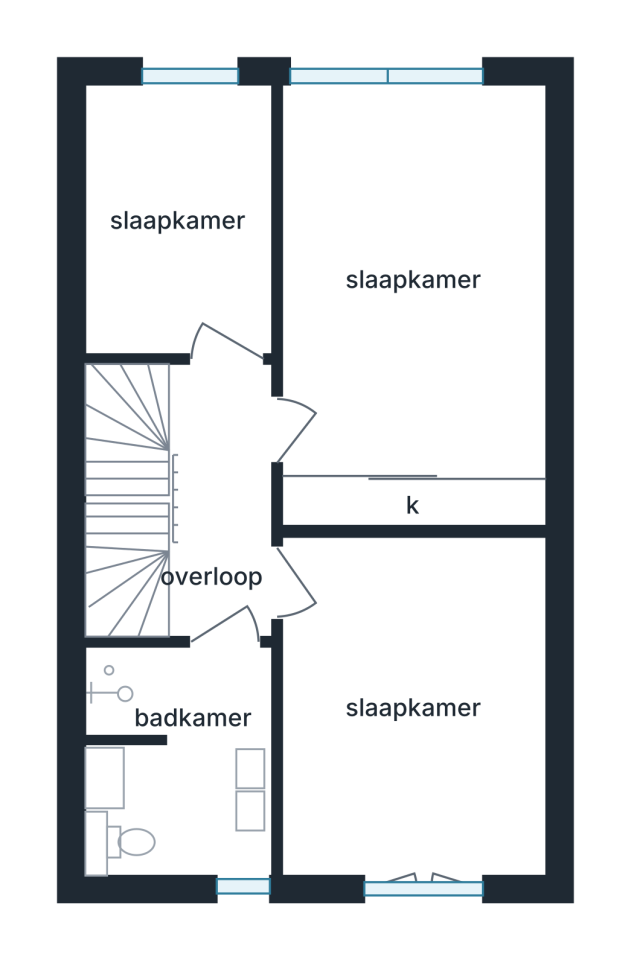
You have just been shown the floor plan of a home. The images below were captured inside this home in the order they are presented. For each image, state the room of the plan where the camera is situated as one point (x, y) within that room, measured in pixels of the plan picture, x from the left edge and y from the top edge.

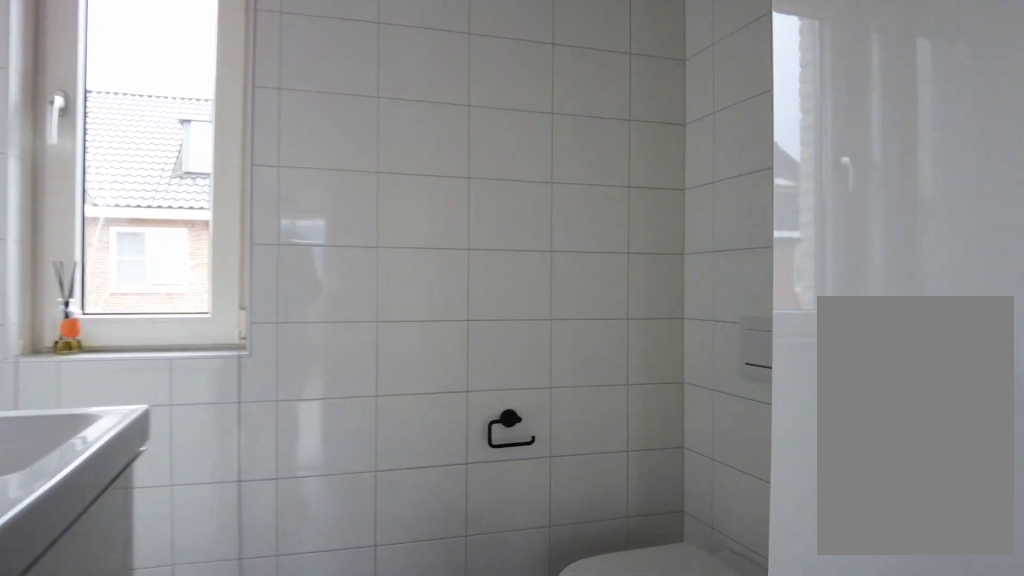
(179, 761)
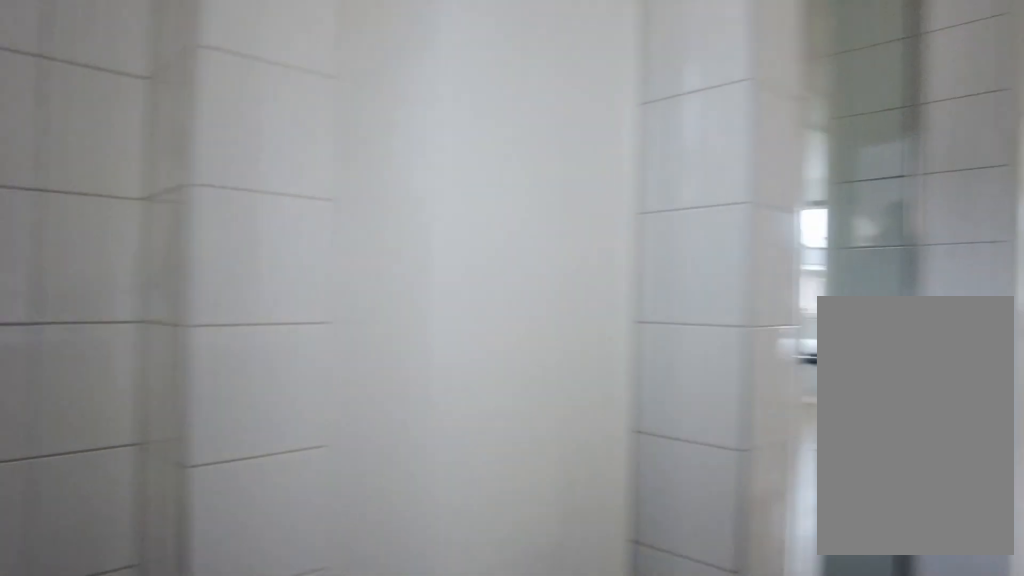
(179, 761)
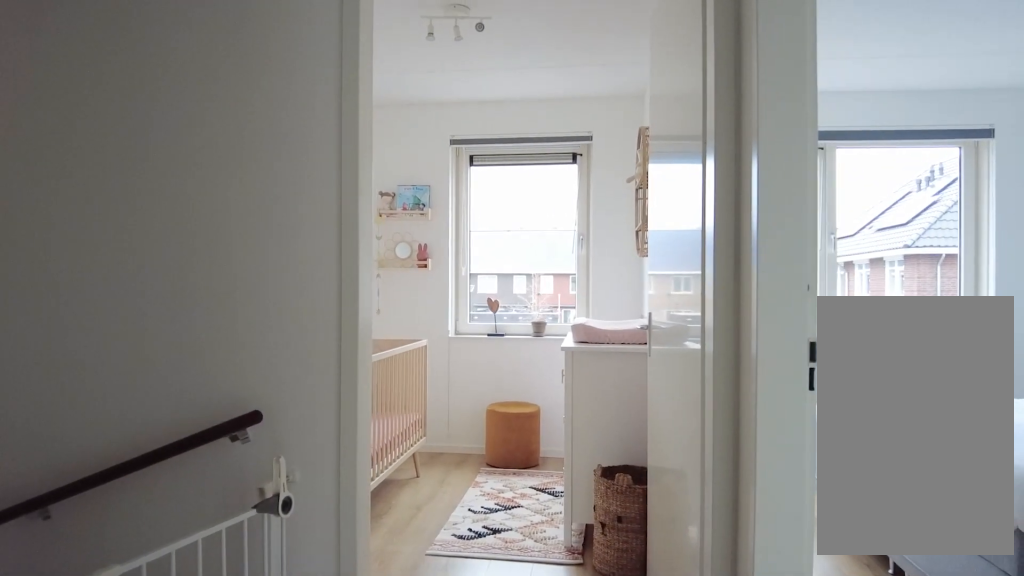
(219, 596)
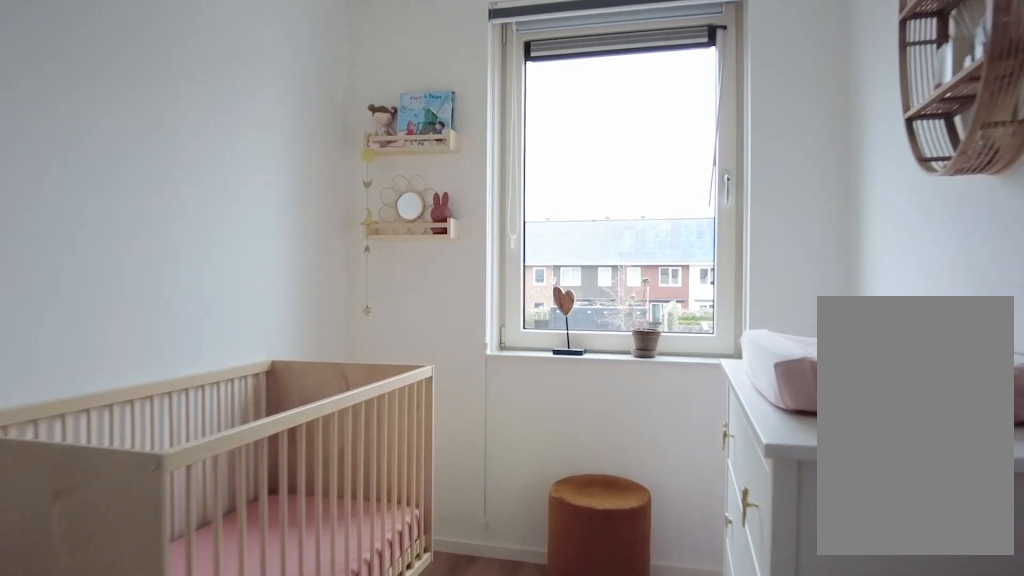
(178, 218)
